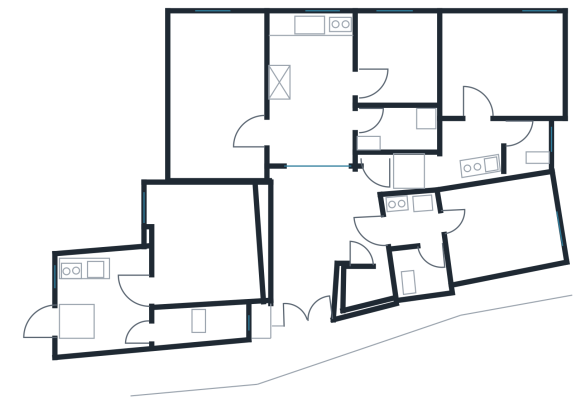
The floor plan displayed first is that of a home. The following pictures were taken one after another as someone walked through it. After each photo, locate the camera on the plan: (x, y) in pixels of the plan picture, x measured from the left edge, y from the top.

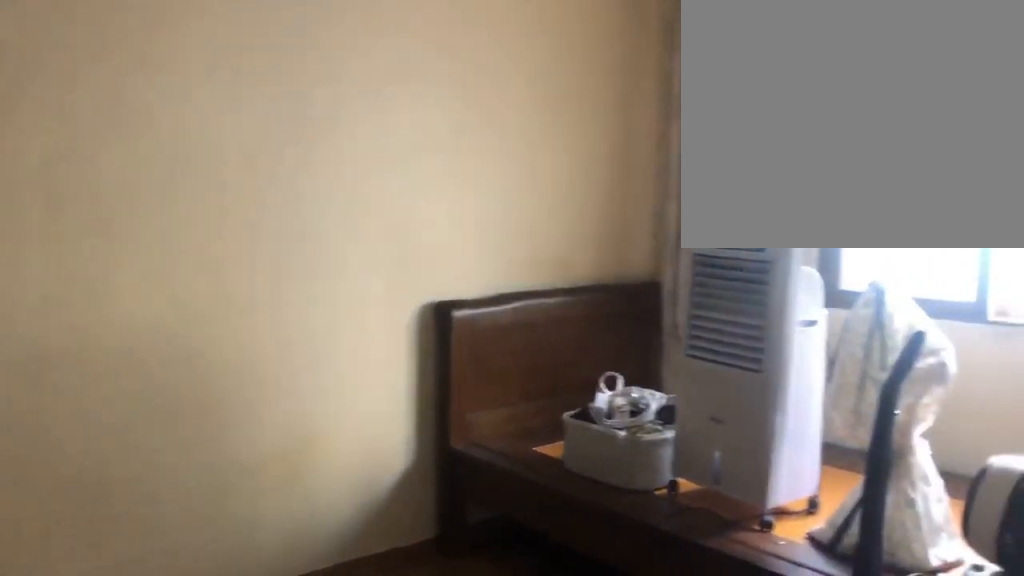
(251, 134)
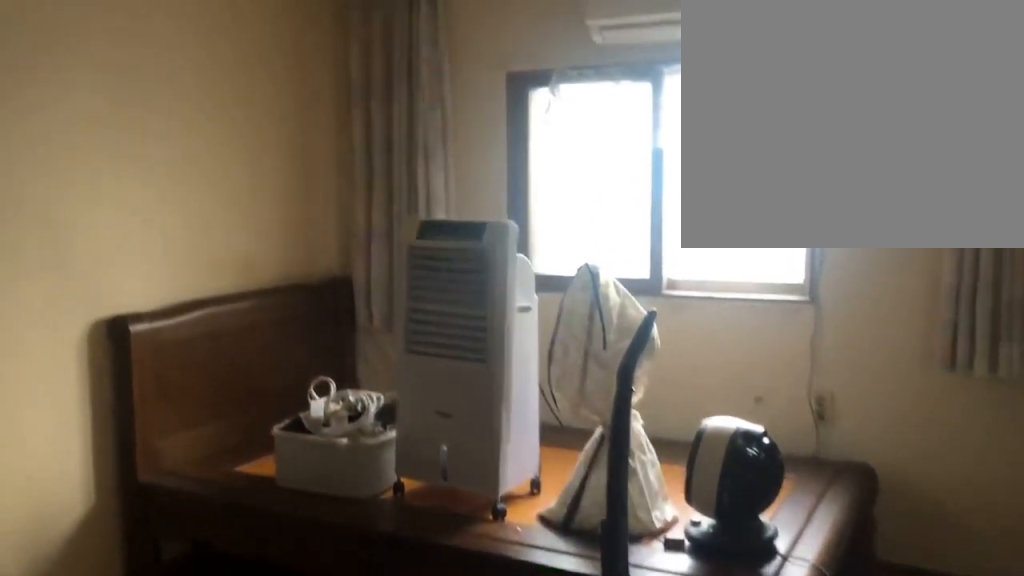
(229, 122)
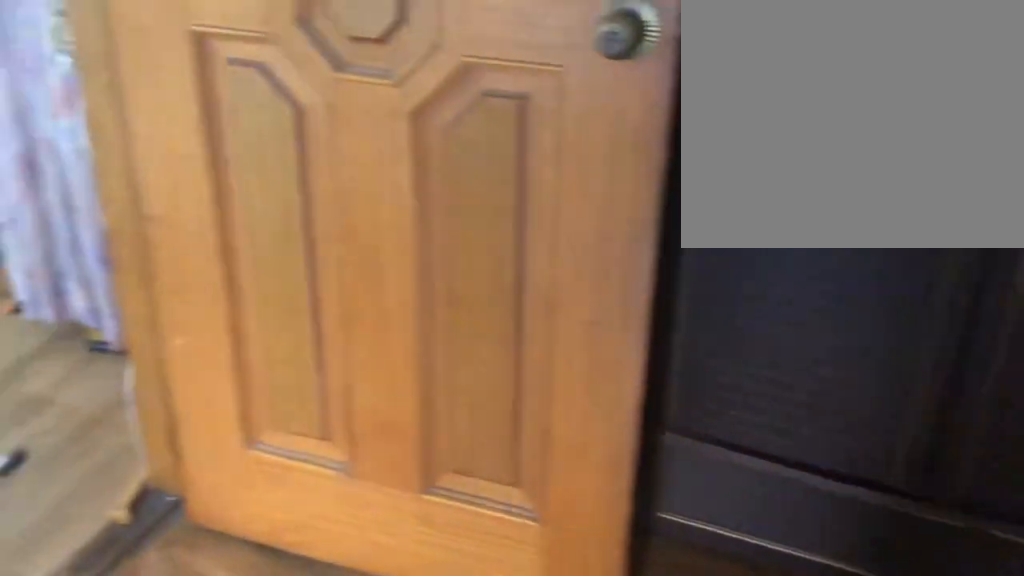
(217, 126)
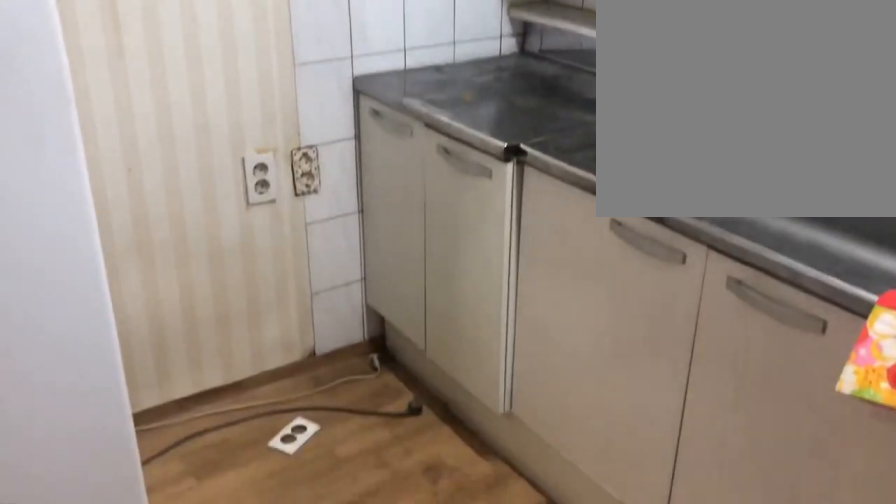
(337, 68)
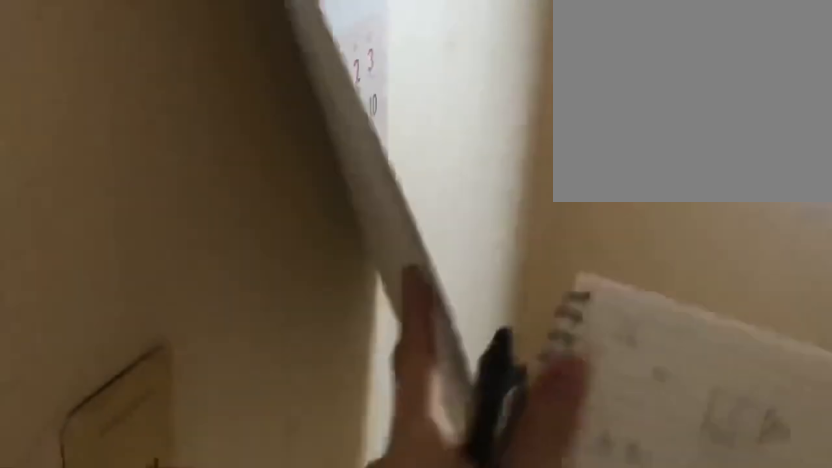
(391, 68)
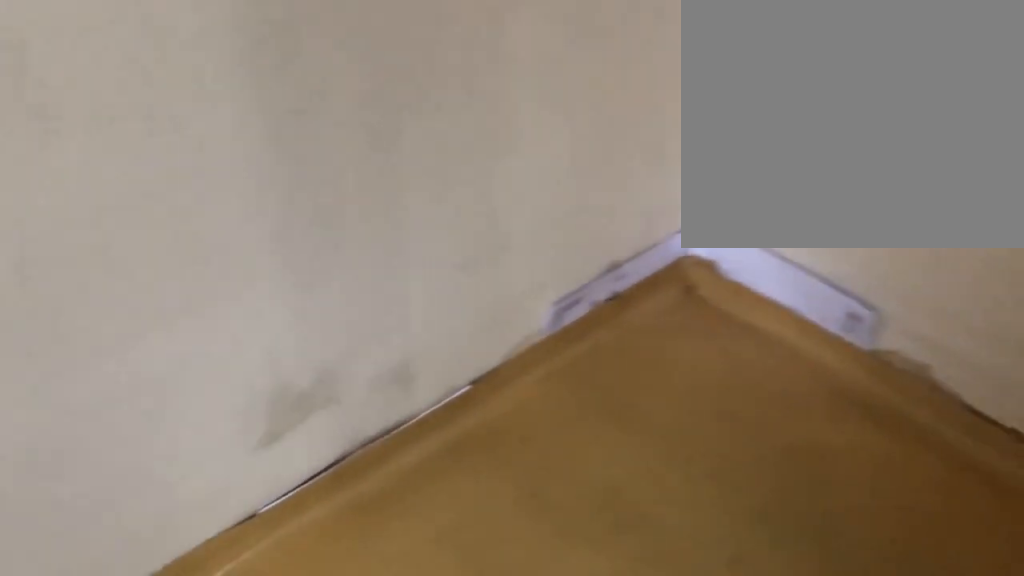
(393, 61)
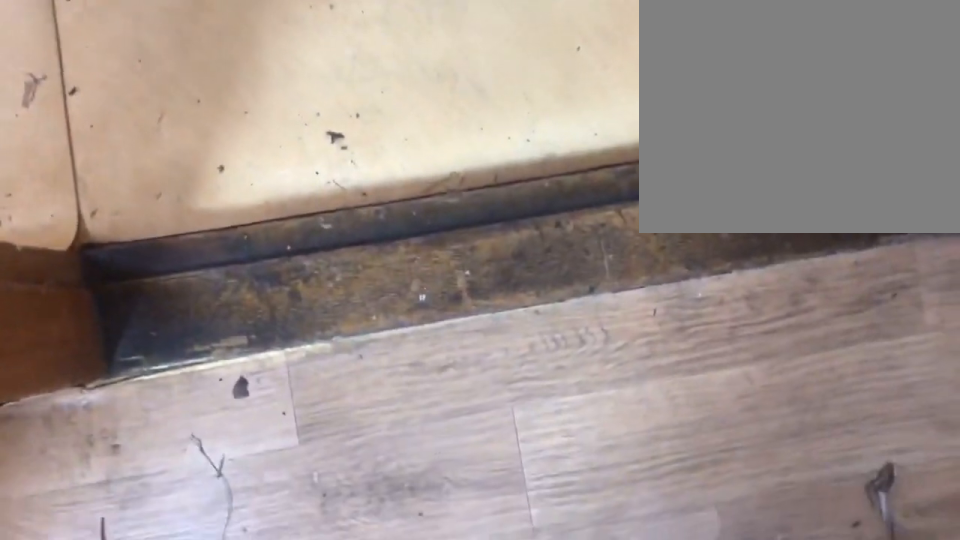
(331, 90)
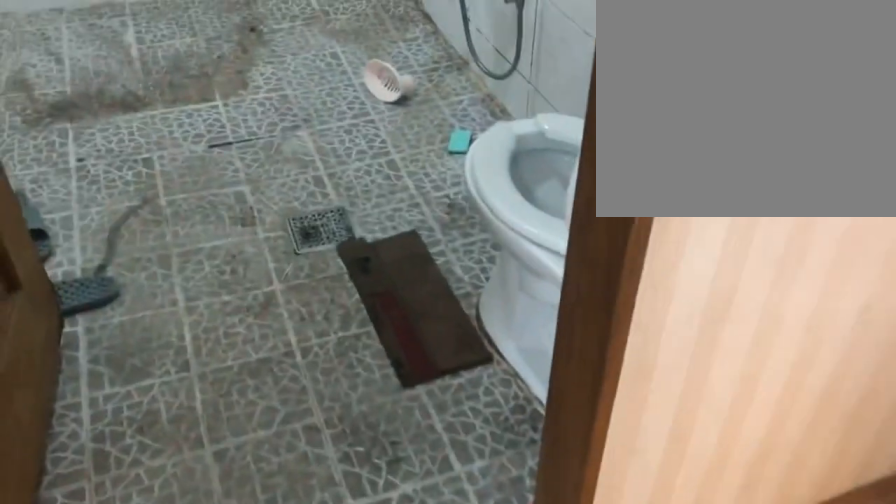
(326, 128)
